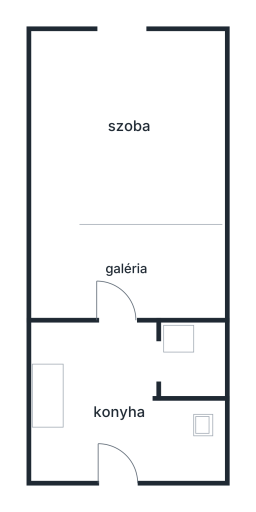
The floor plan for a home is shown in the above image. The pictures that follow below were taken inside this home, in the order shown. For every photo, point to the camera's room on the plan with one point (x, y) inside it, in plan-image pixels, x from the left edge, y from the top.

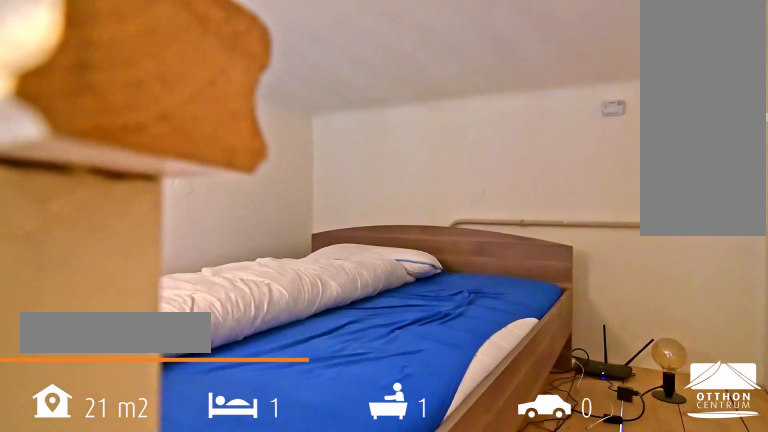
(127, 265)
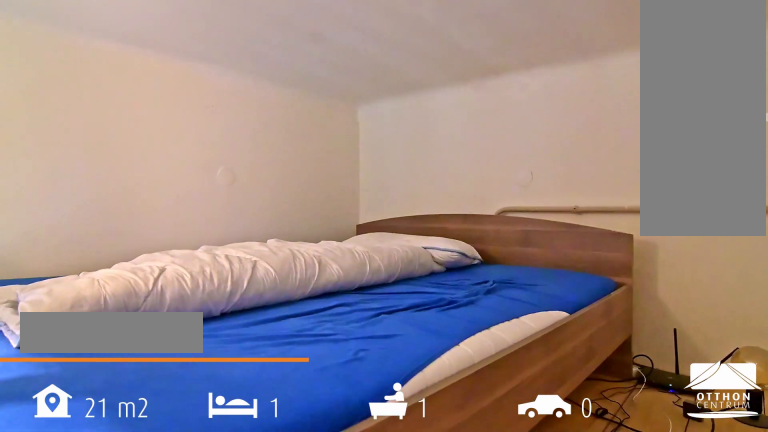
(127, 265)
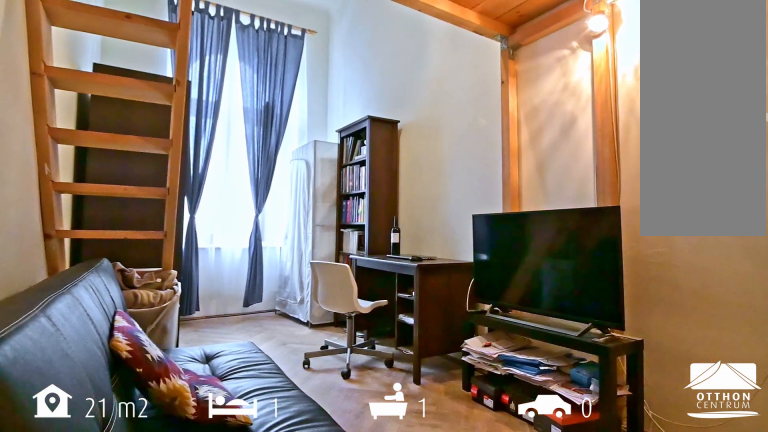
(132, 131)
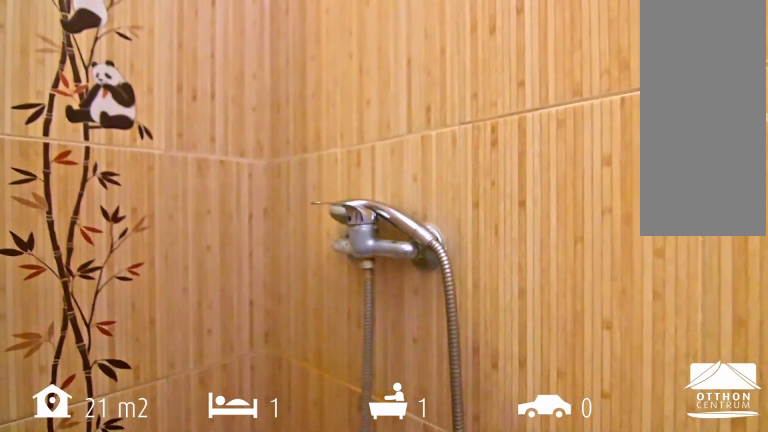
(197, 361)
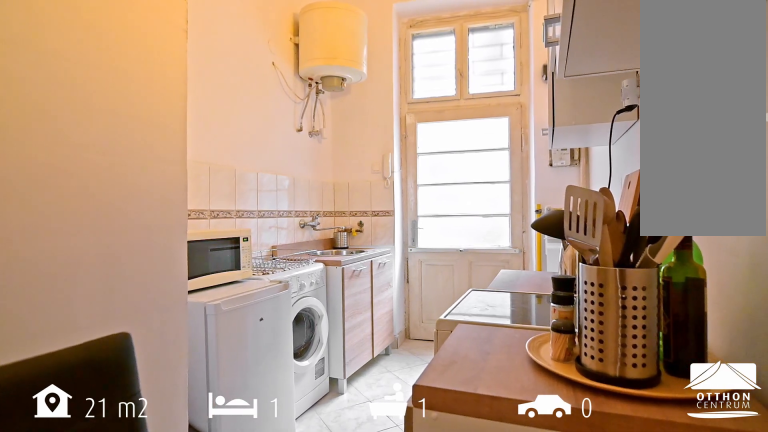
(111, 414)
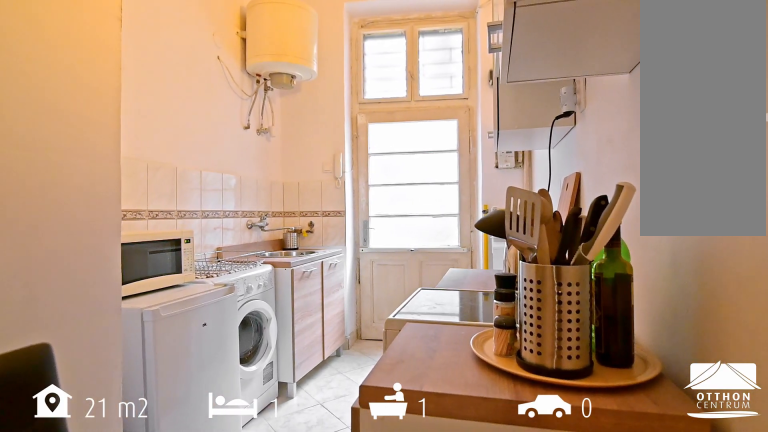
(111, 414)
